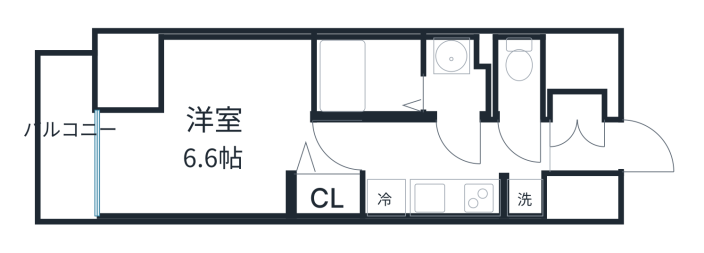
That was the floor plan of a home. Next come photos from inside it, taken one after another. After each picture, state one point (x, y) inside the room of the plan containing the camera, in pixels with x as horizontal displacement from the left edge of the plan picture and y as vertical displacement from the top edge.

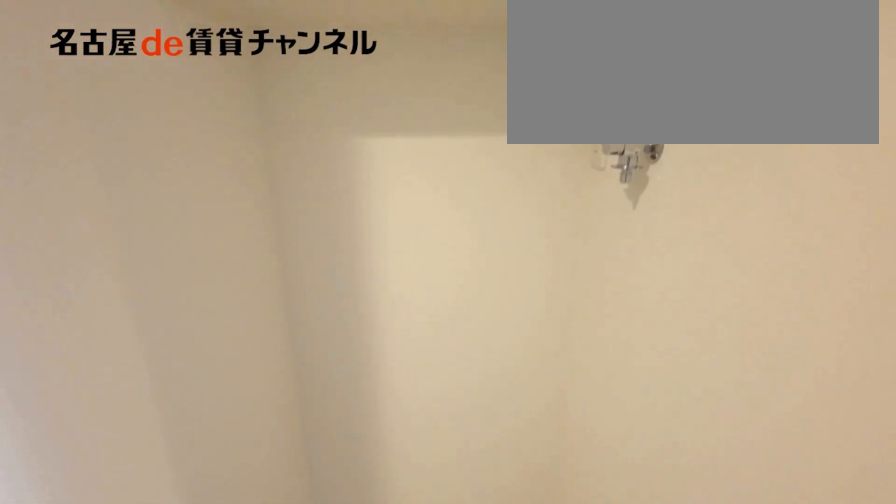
(522, 196)
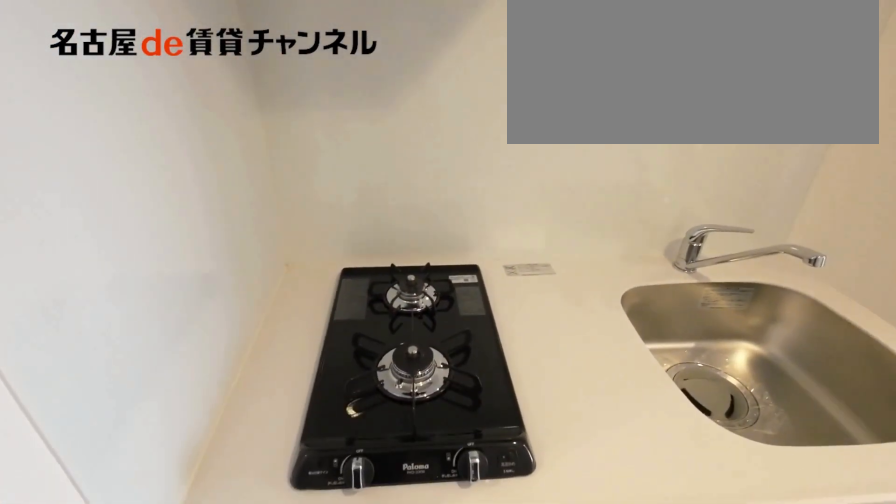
(432, 194)
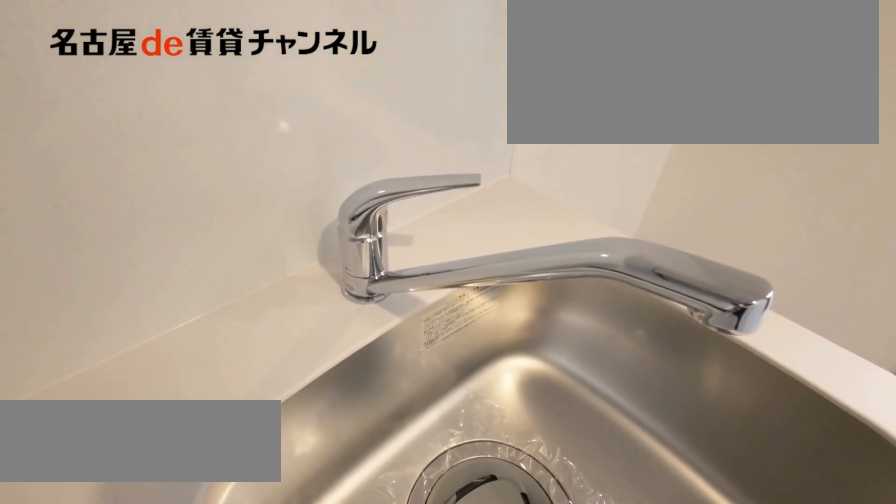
(432, 194)
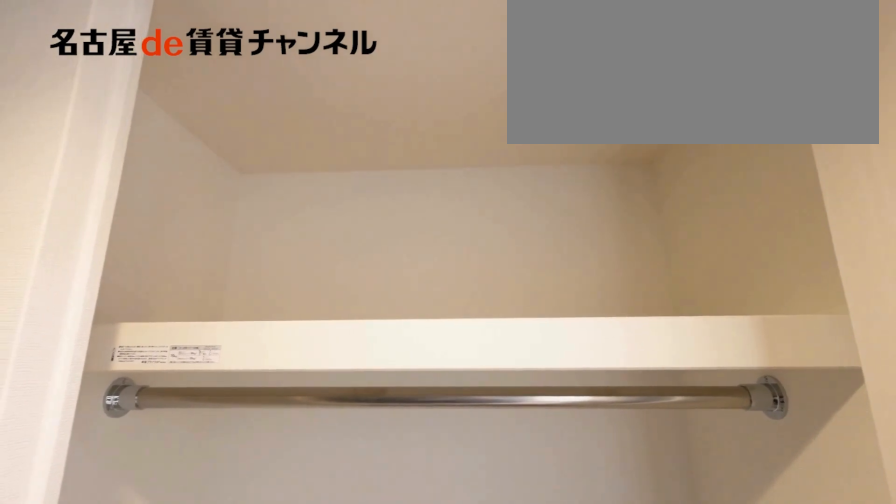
(325, 195)
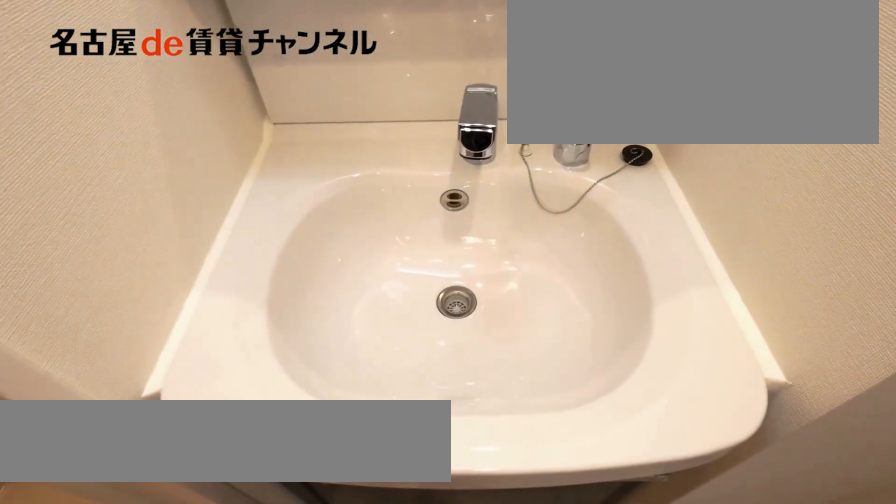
(458, 77)
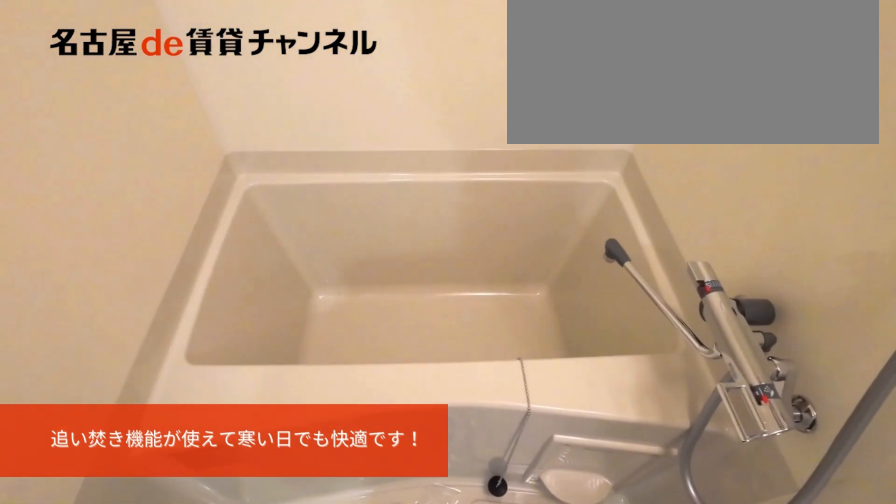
(368, 76)
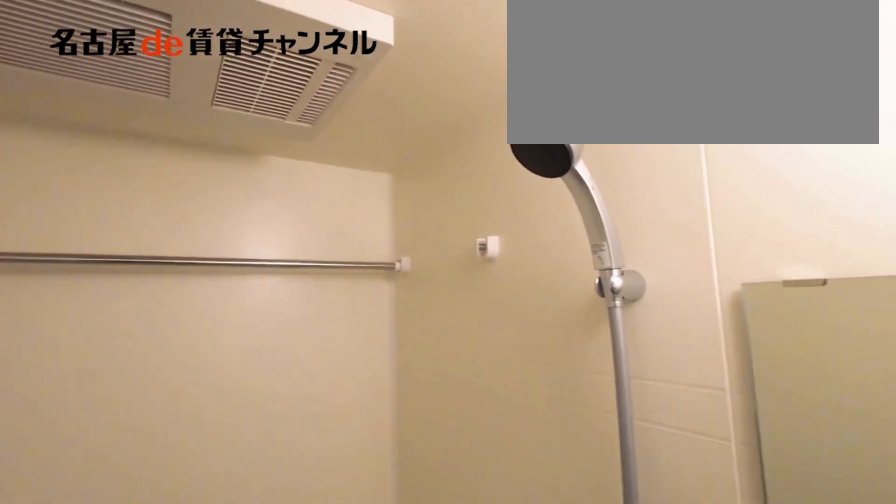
(368, 76)
